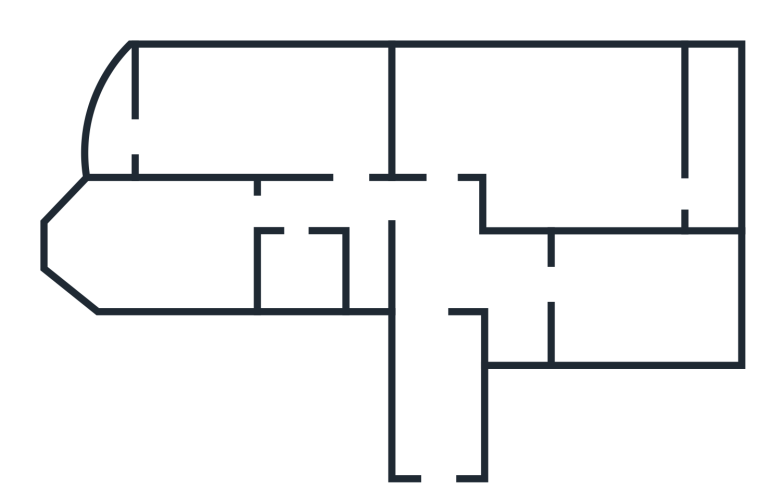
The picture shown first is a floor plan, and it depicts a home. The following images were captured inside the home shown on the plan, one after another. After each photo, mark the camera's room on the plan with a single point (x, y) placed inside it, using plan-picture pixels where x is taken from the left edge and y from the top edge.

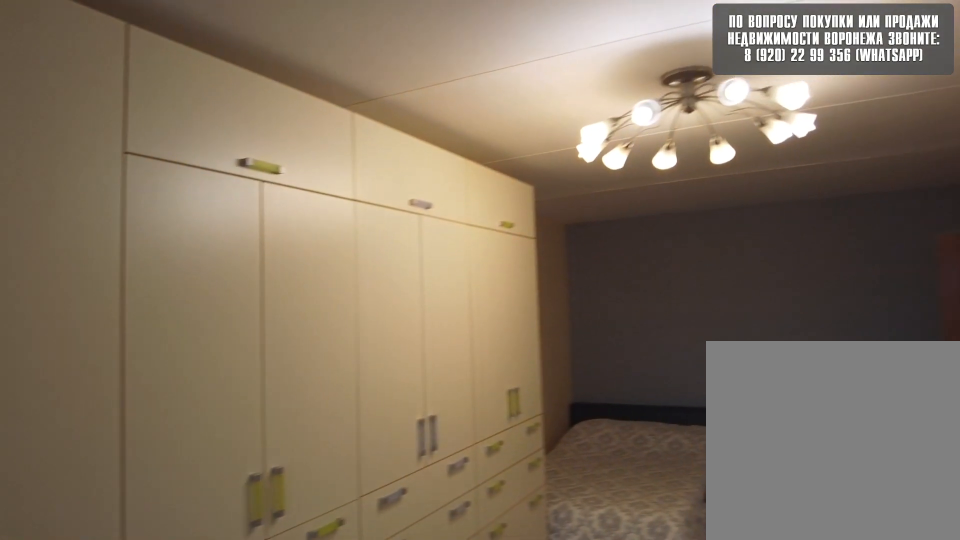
(315, 121)
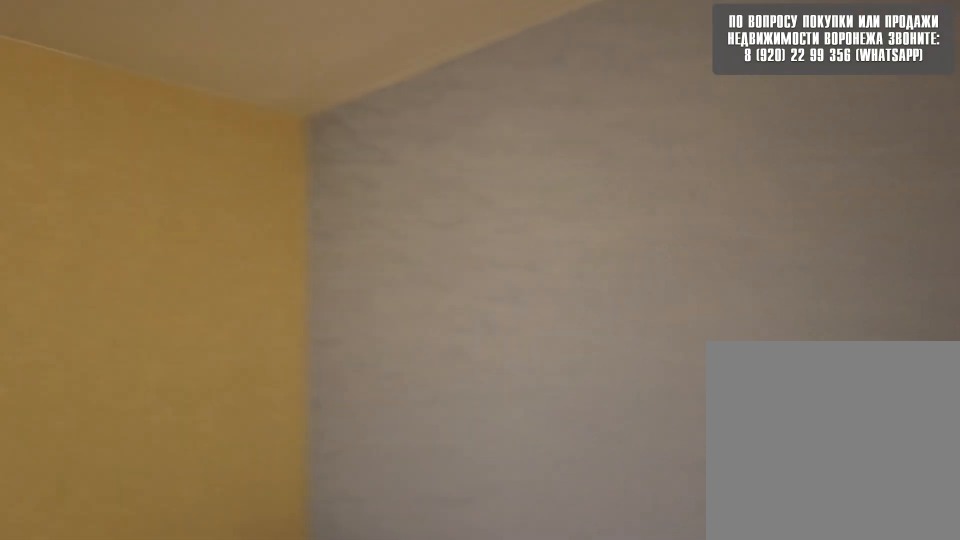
(315, 121)
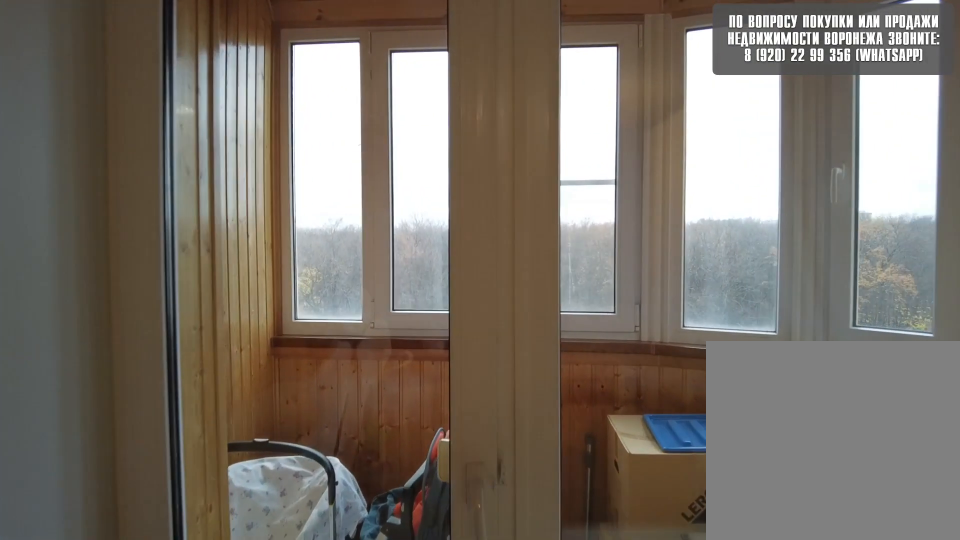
(186, 124)
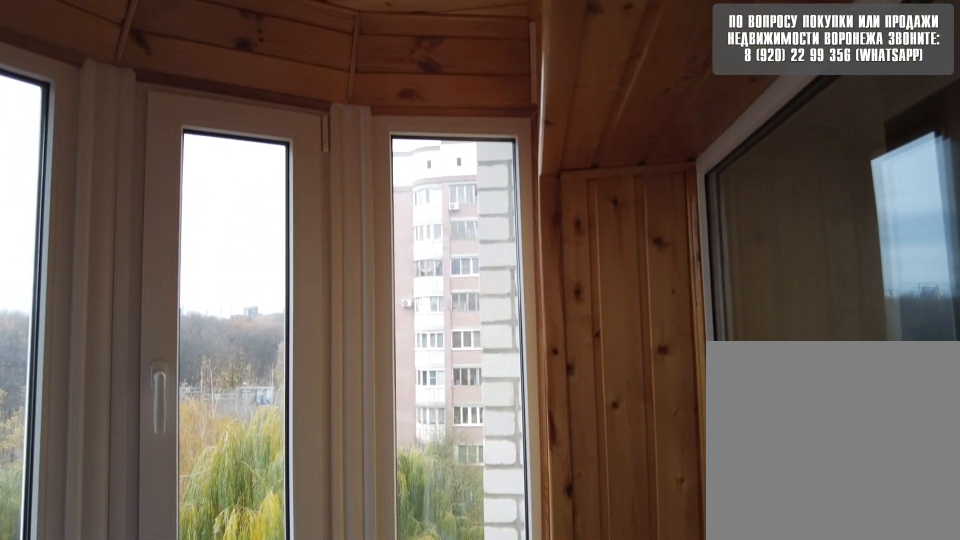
(119, 127)
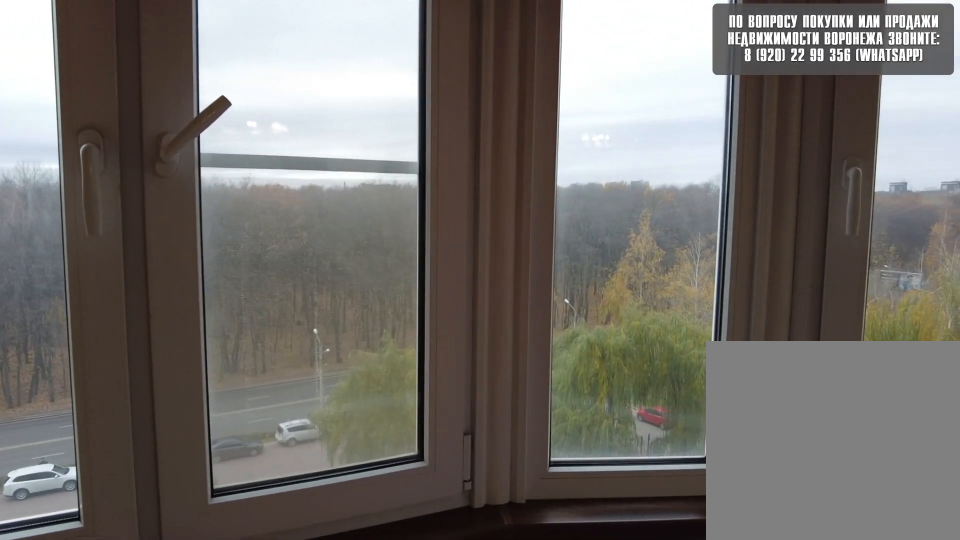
(119, 127)
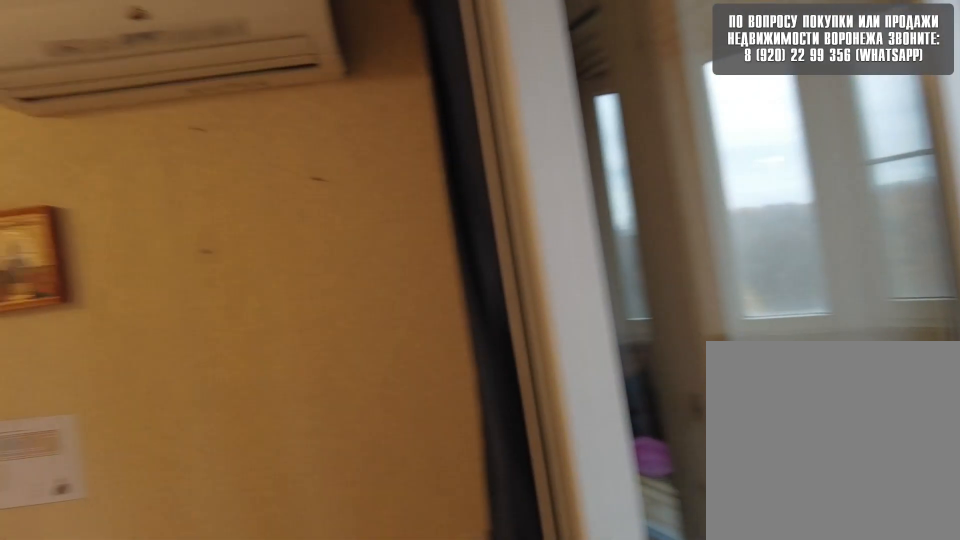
(178, 133)
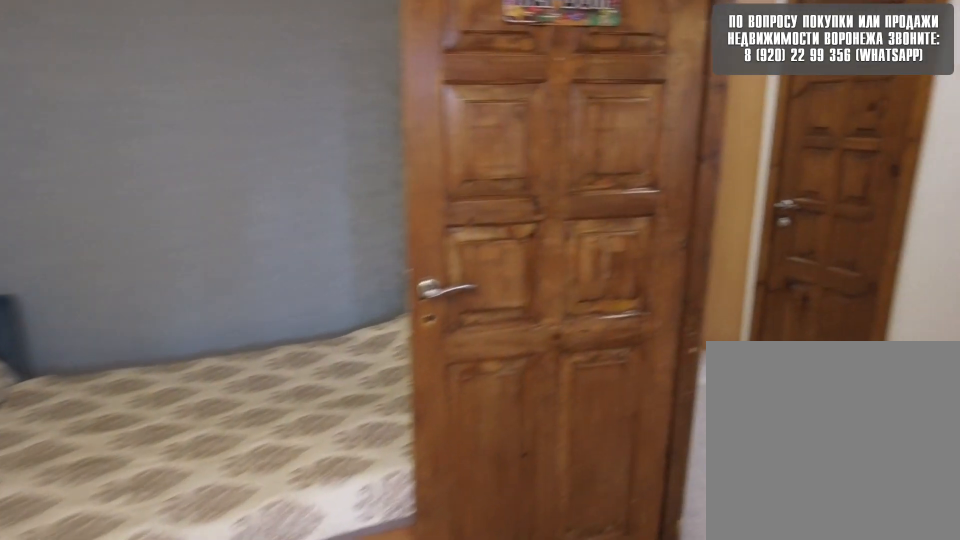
(292, 149)
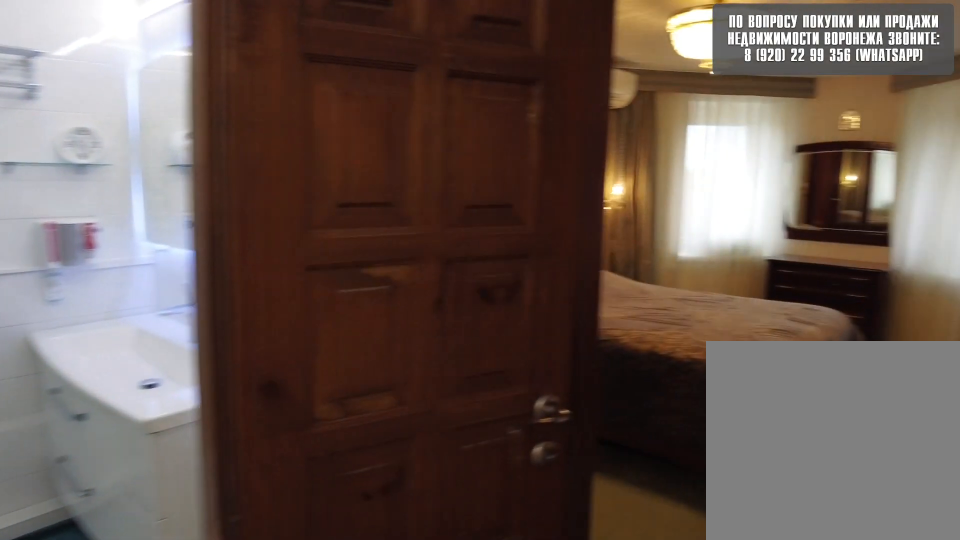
(366, 191)
